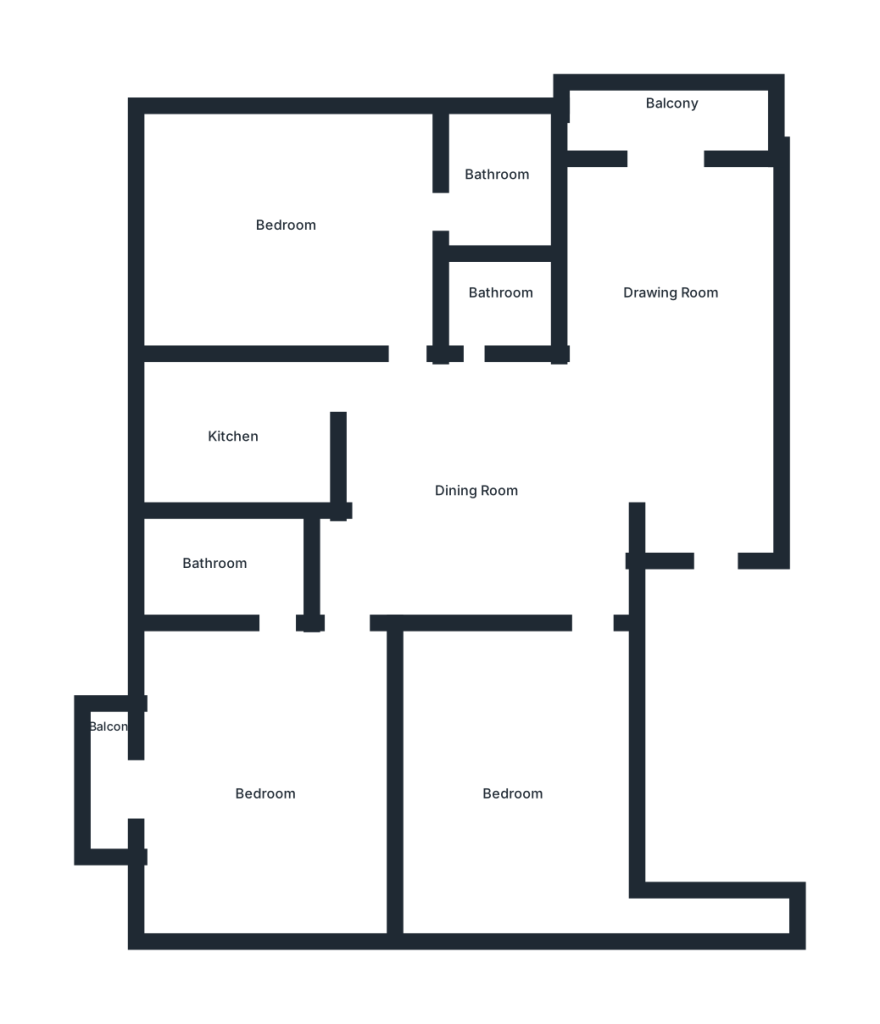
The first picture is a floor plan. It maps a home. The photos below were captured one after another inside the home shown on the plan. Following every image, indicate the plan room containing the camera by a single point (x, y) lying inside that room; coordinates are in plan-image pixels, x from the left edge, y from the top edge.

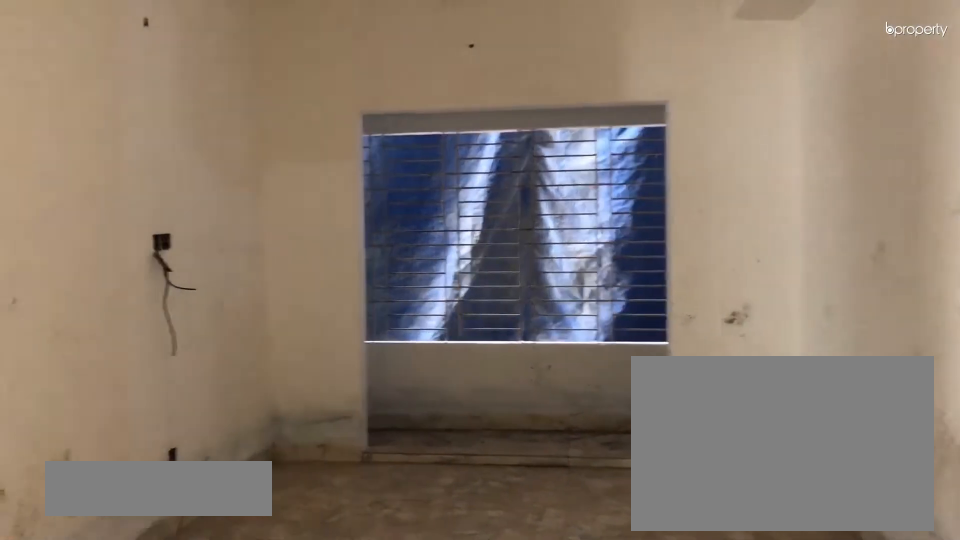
(676, 296)
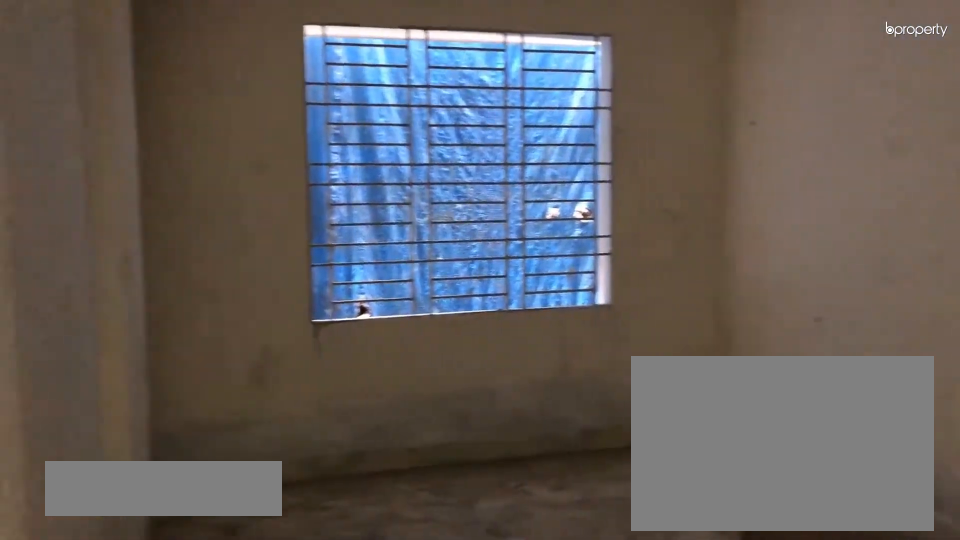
(506, 788)
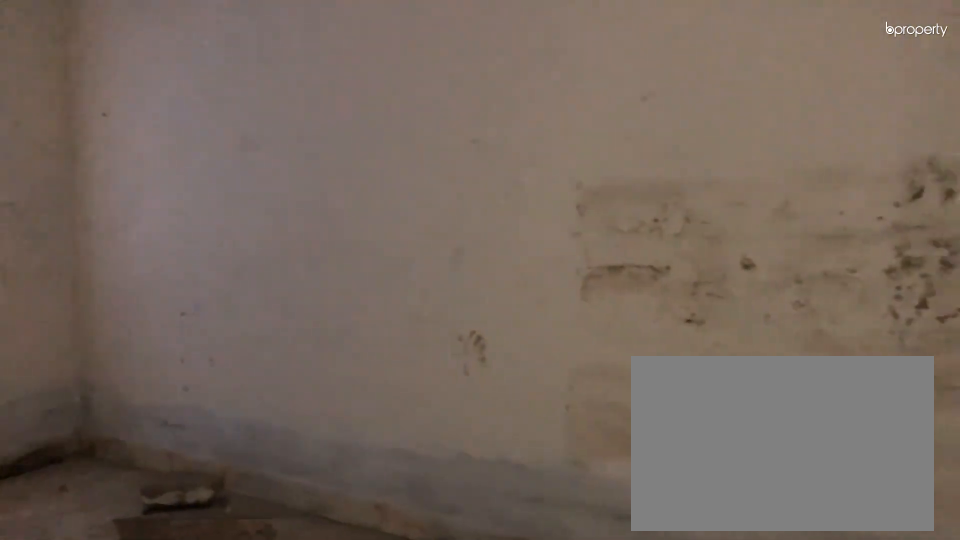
(506, 788)
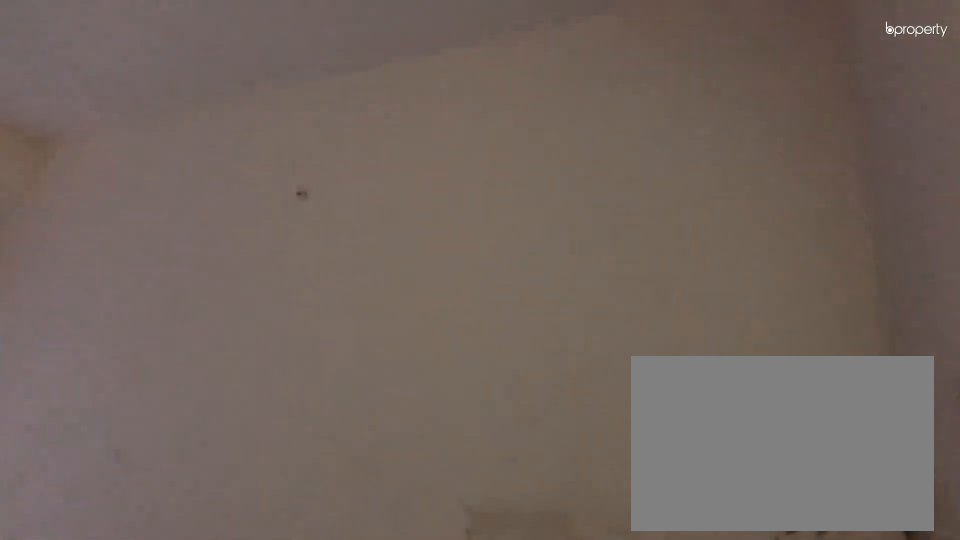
(506, 788)
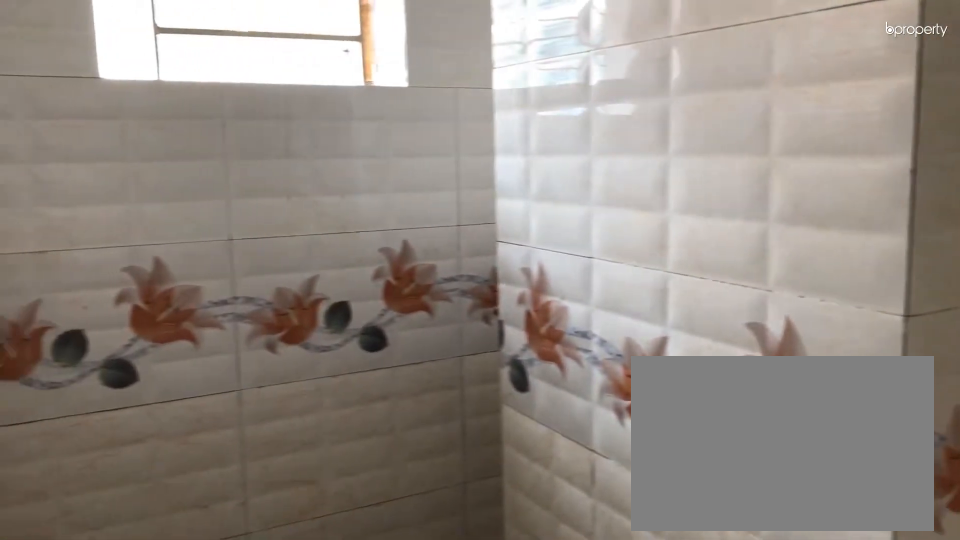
(217, 565)
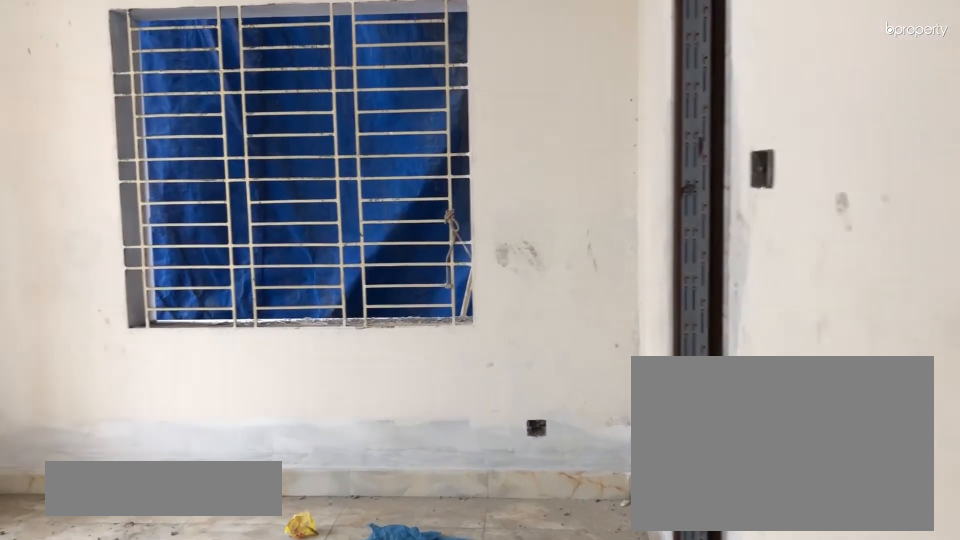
(281, 231)
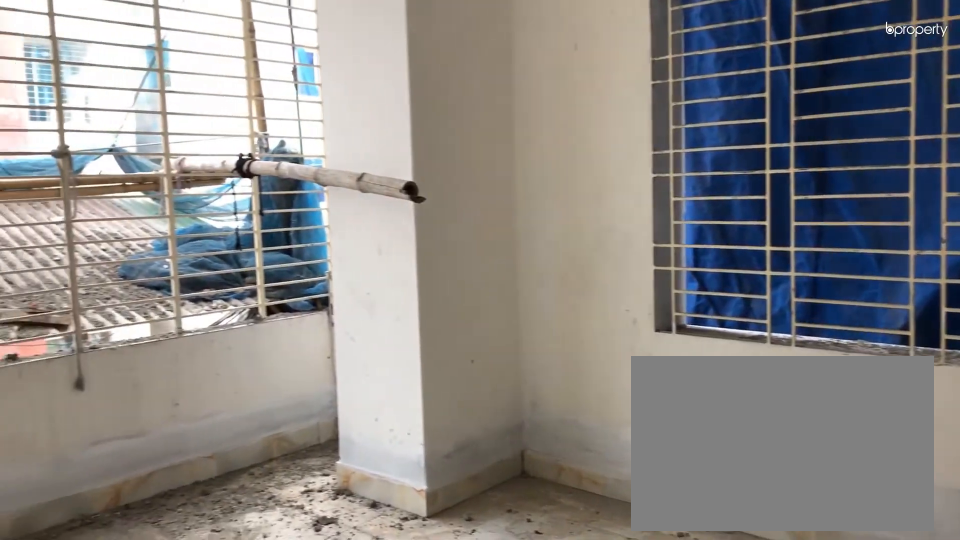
(281, 231)
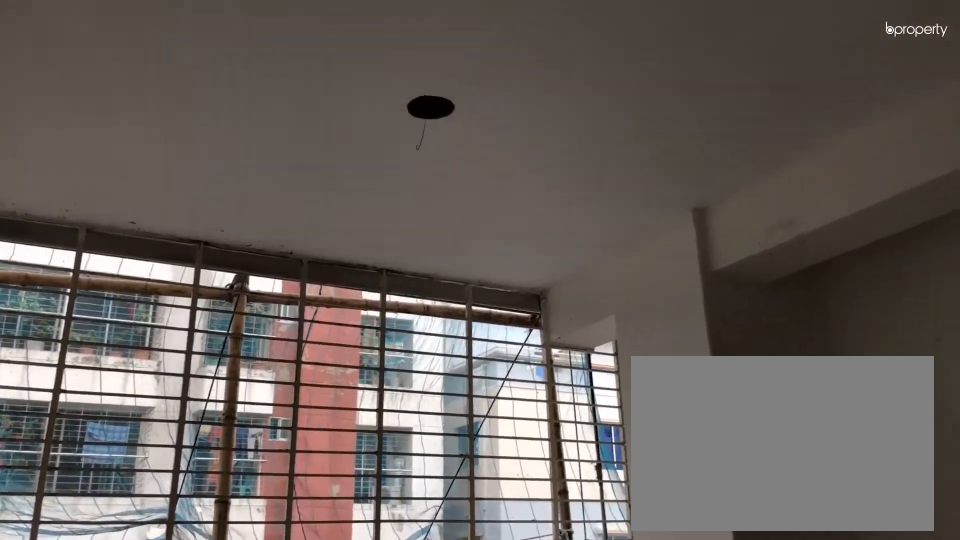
(281, 231)
